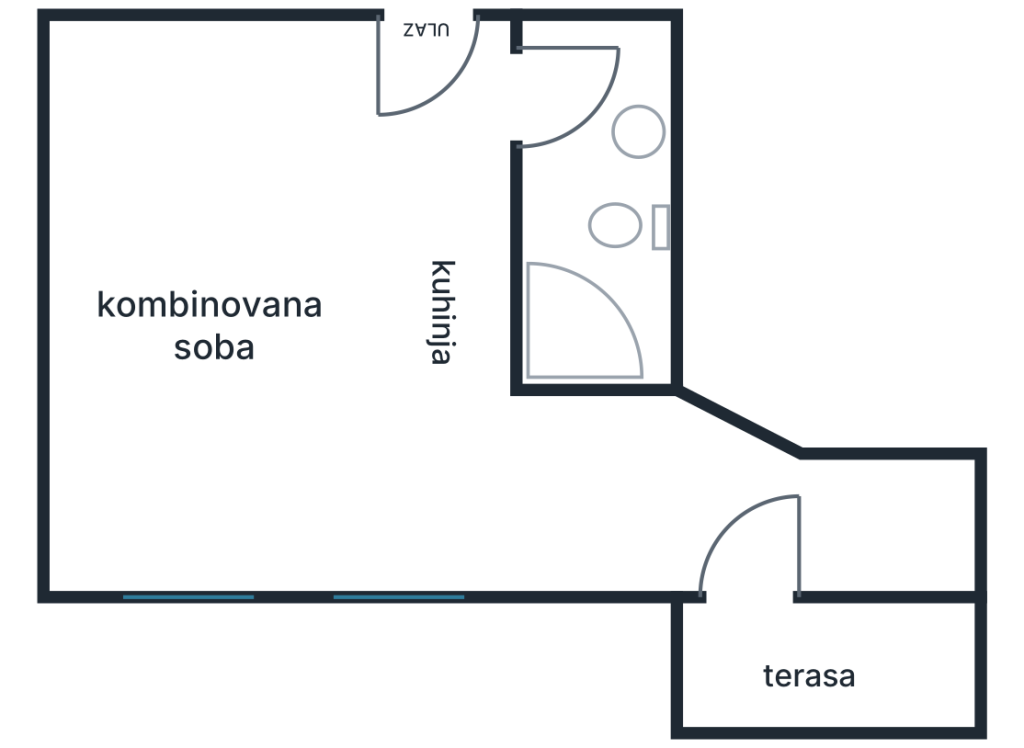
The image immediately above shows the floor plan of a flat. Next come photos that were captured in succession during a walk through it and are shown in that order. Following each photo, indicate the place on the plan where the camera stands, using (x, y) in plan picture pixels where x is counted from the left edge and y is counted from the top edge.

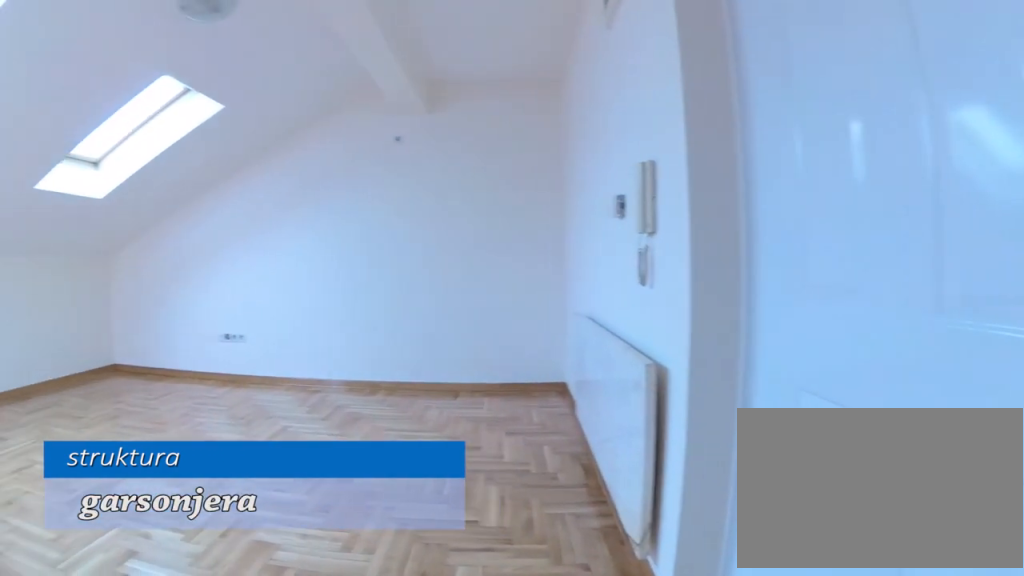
(567, 93)
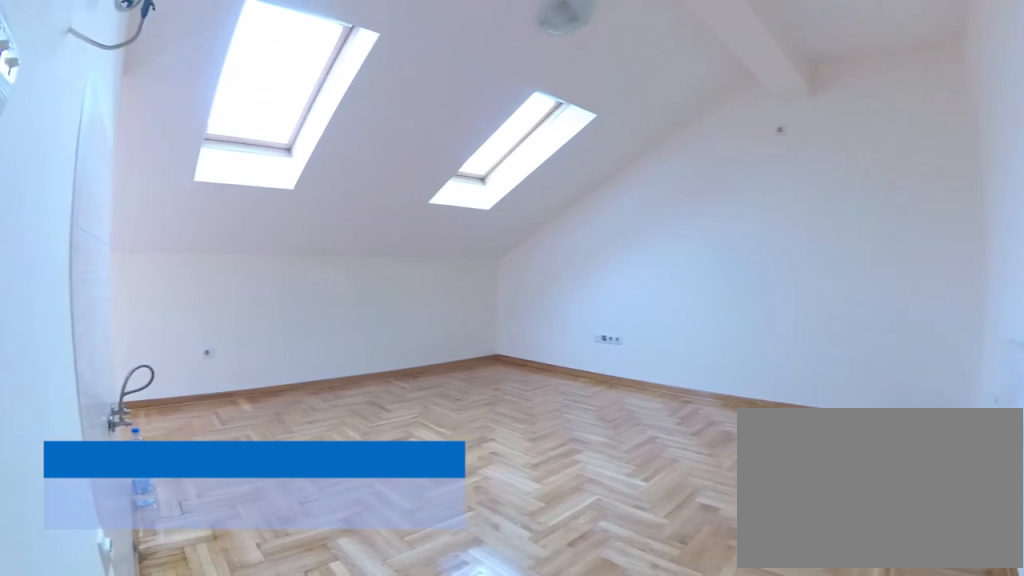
(528, 66)
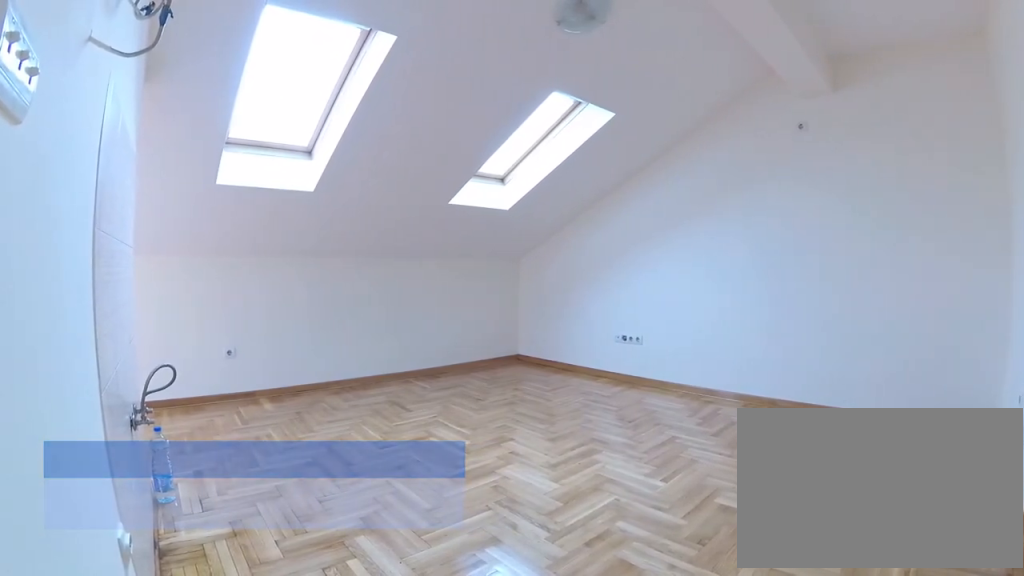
(510, 60)
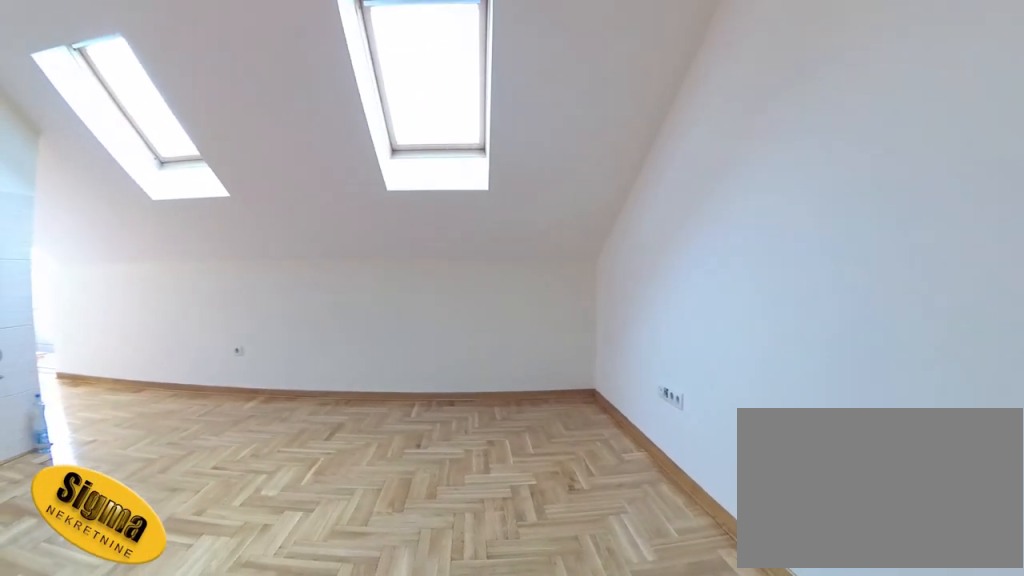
(195, 122)
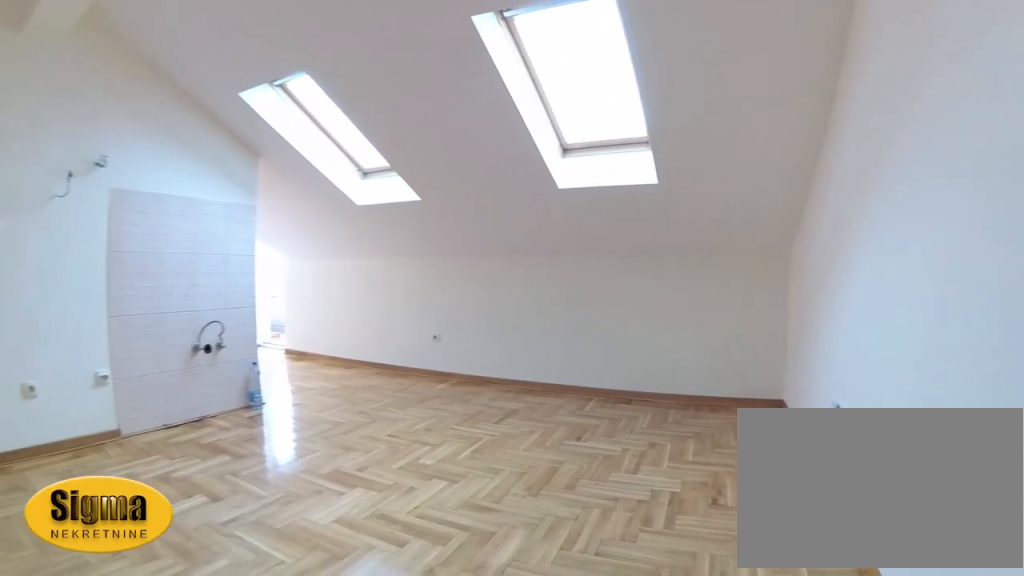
(169, 109)
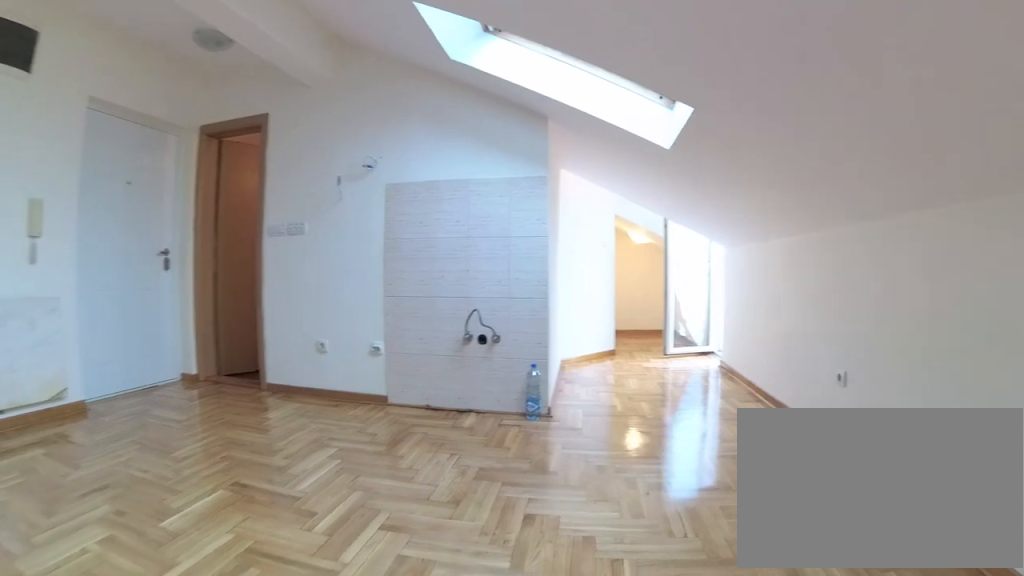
(119, 420)
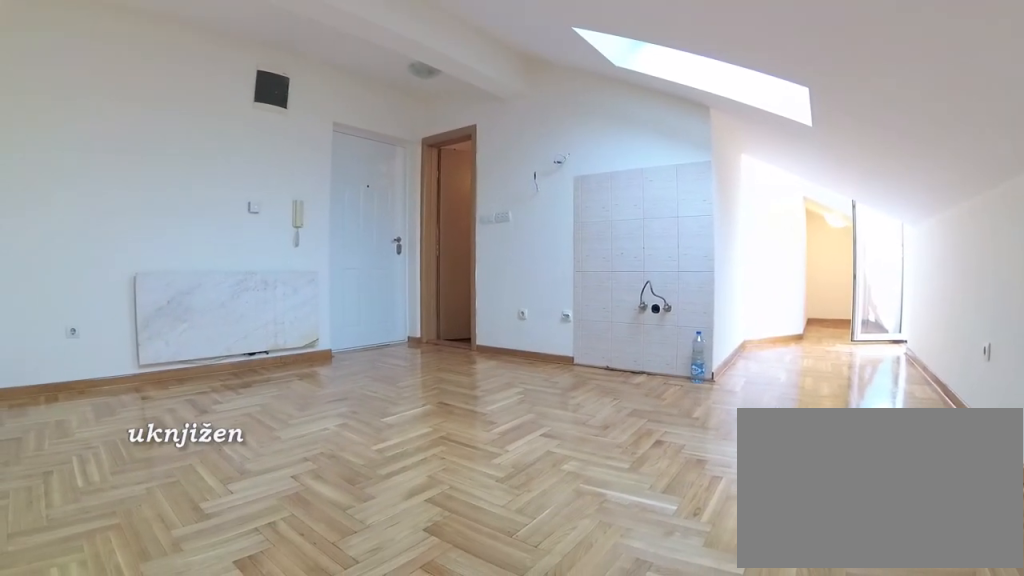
(128, 482)
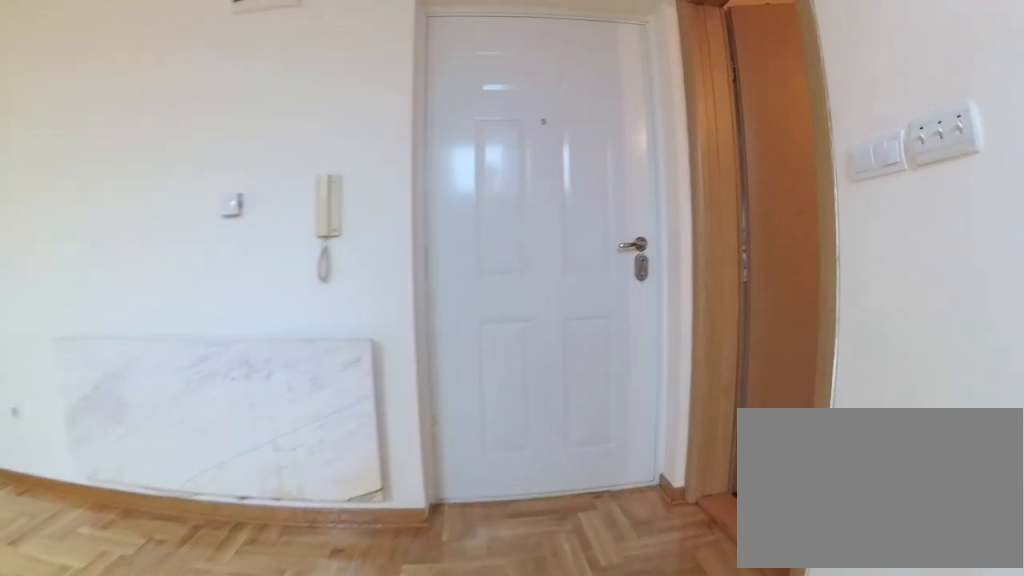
(461, 332)
